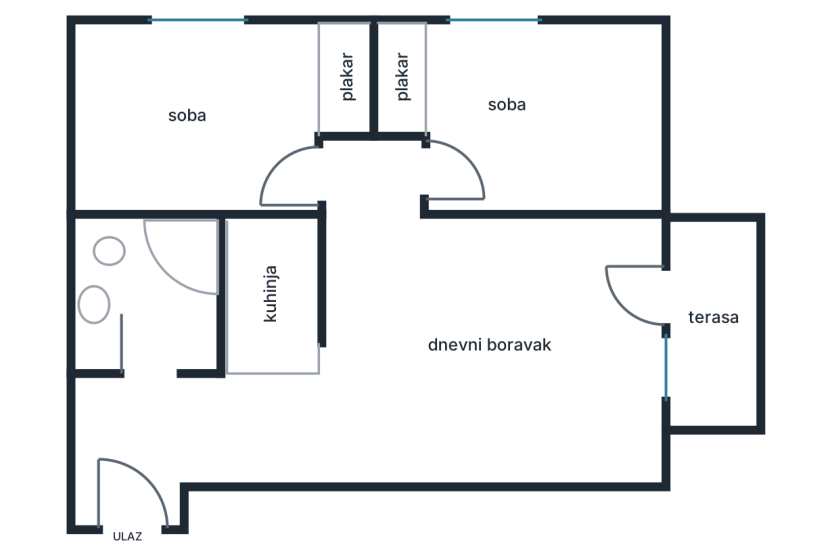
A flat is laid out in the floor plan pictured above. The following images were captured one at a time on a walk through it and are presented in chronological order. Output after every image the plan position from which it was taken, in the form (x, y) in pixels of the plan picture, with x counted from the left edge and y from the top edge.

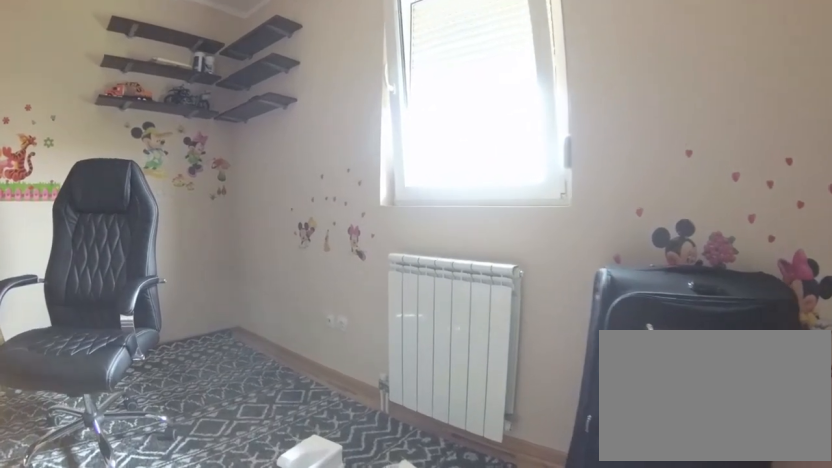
(297, 147)
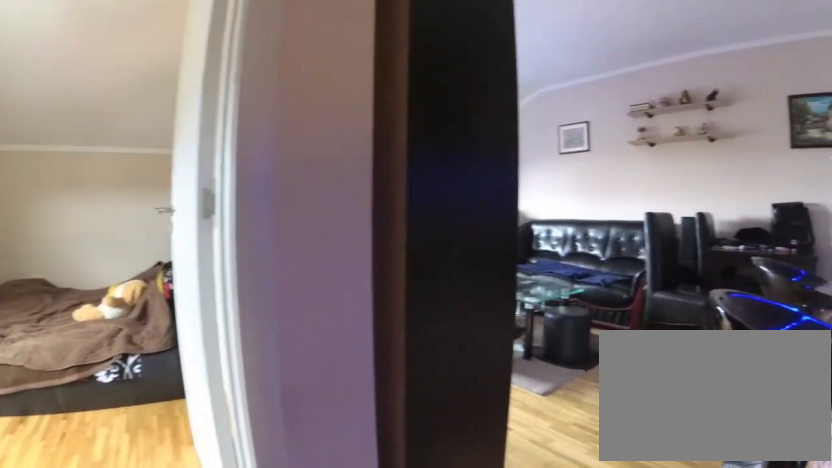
(318, 165)
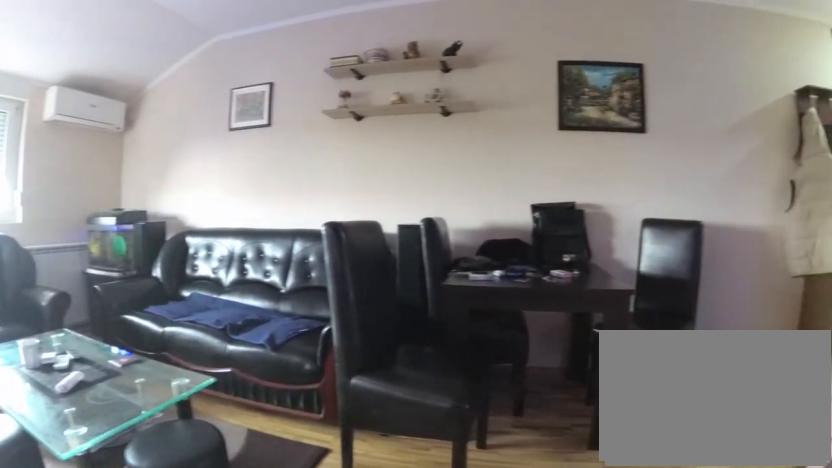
(349, 261)
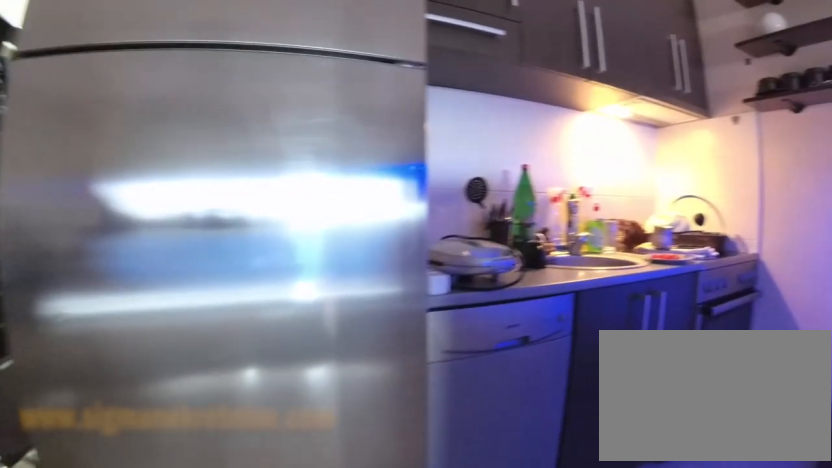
(331, 367)
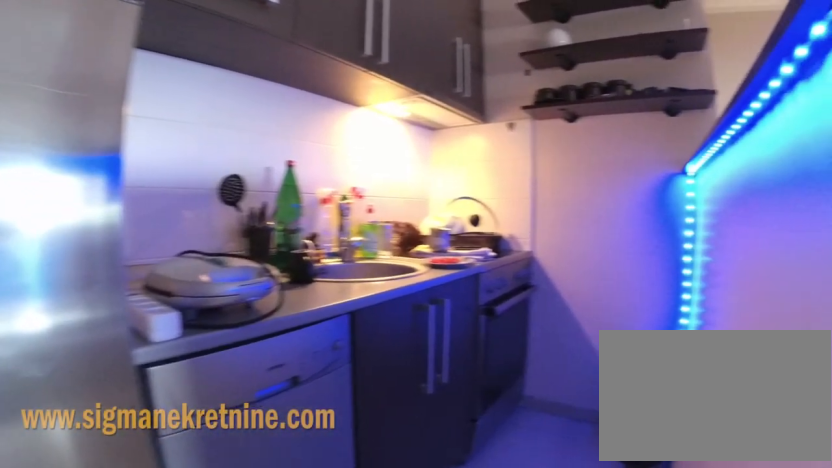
(290, 359)
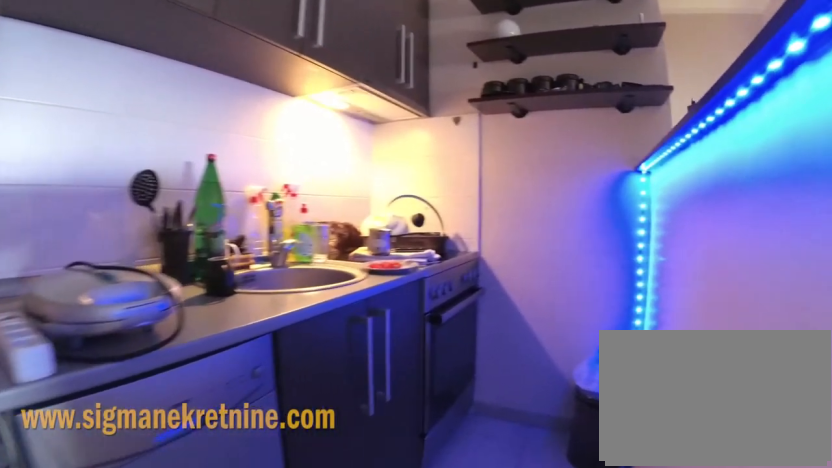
(286, 349)
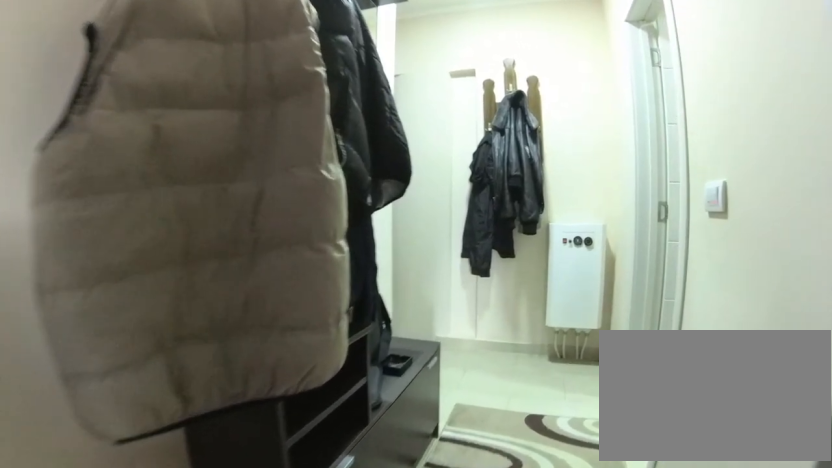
(275, 418)
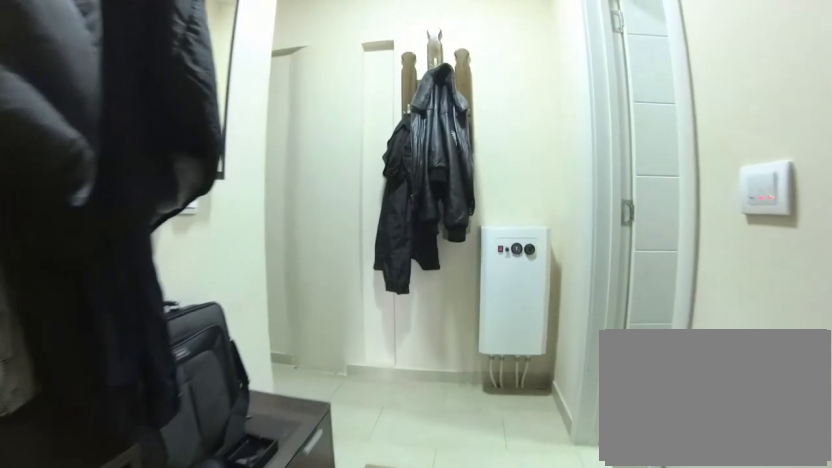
(243, 421)
